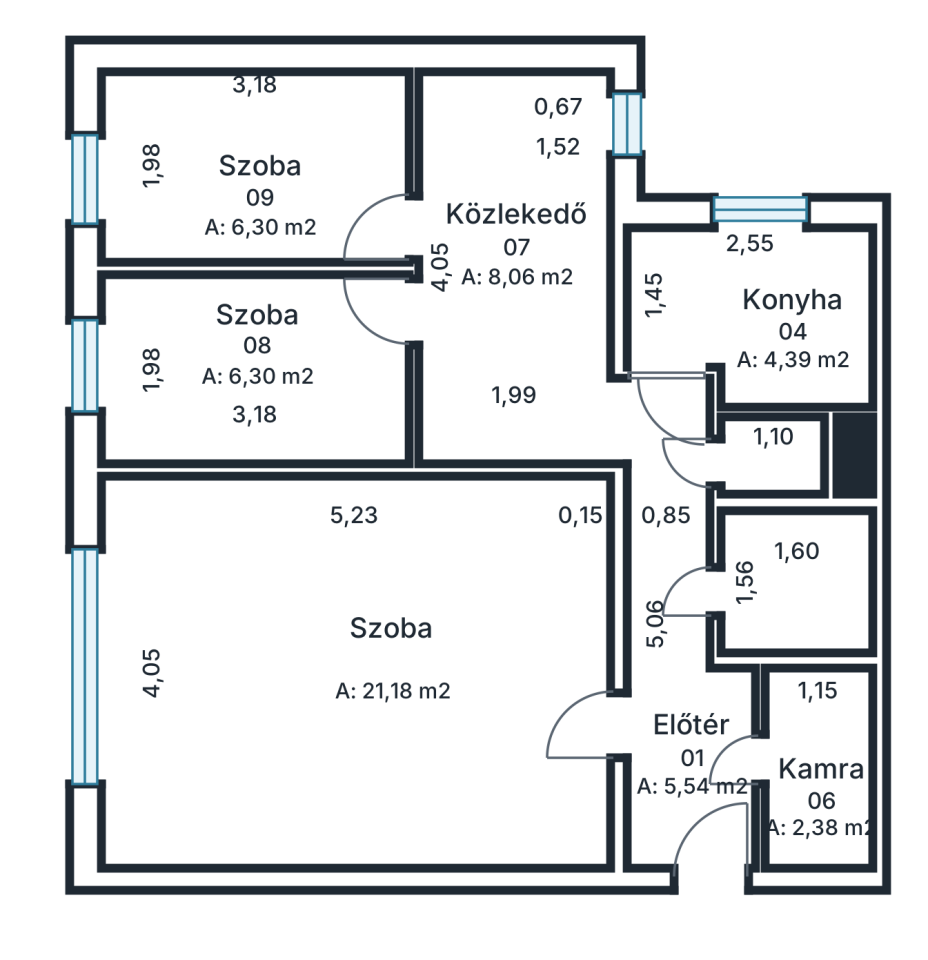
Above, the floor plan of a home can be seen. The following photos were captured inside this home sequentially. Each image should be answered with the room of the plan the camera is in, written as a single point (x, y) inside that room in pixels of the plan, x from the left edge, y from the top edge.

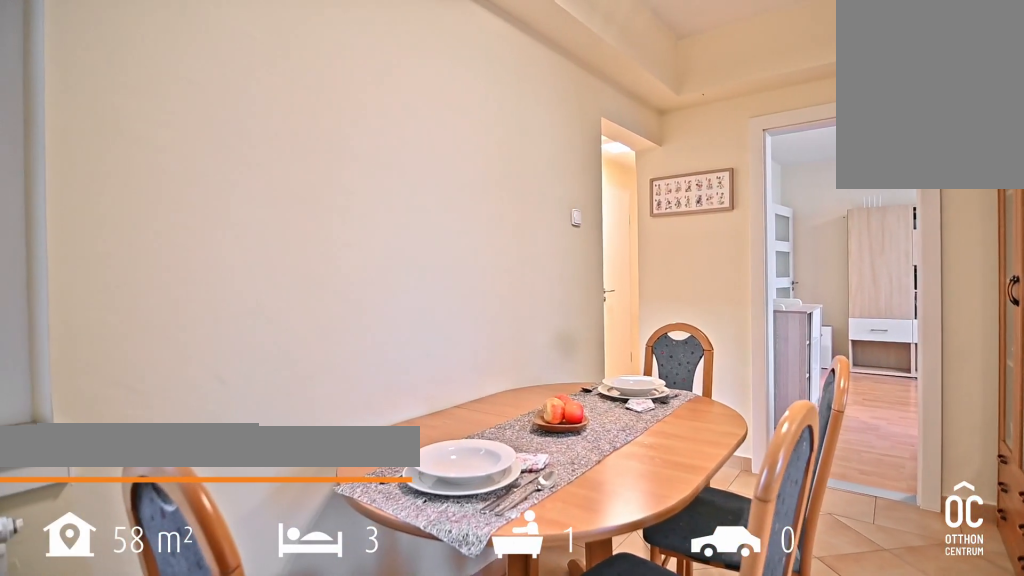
(525, 286)
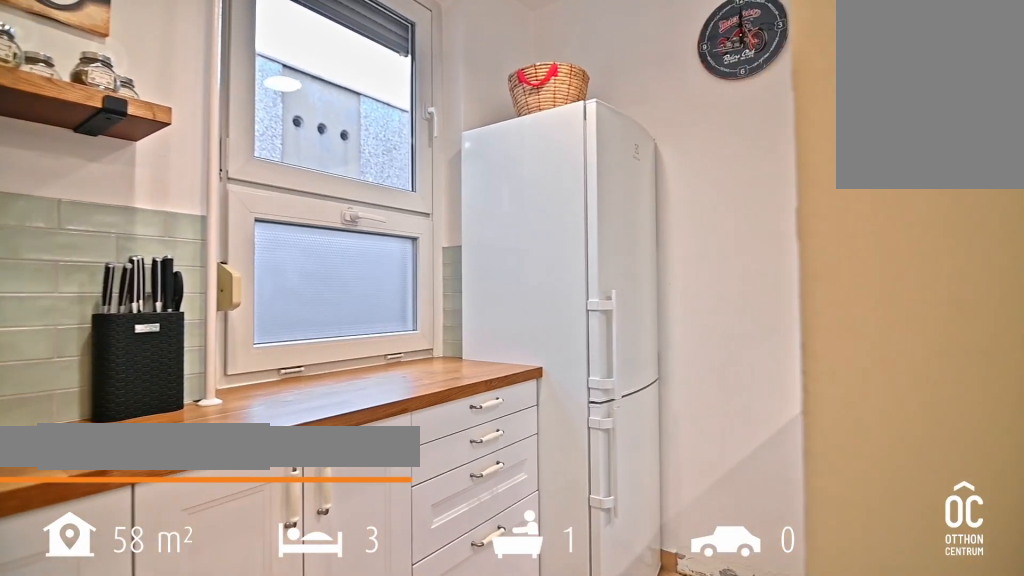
(812, 302)
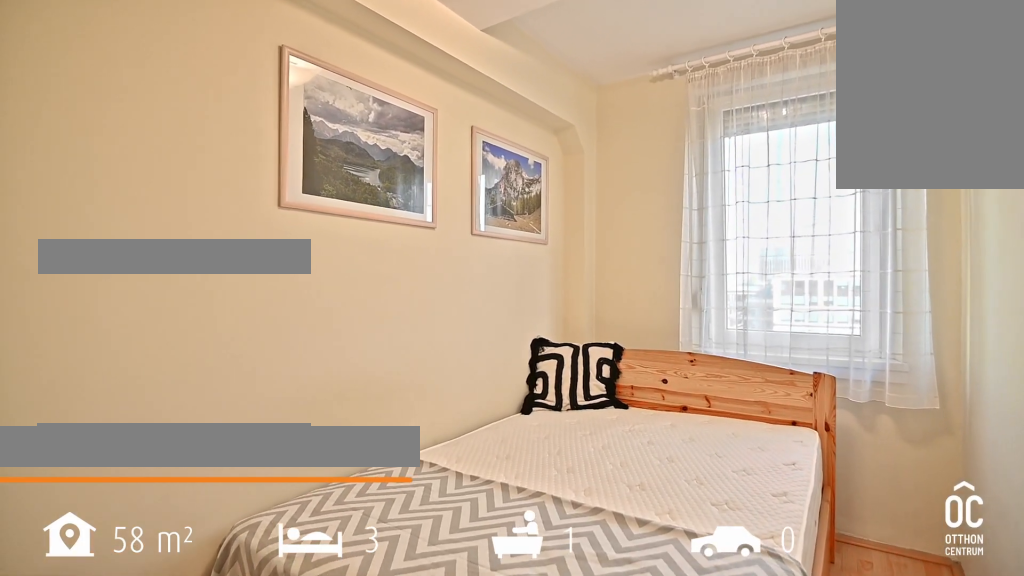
(270, 182)
